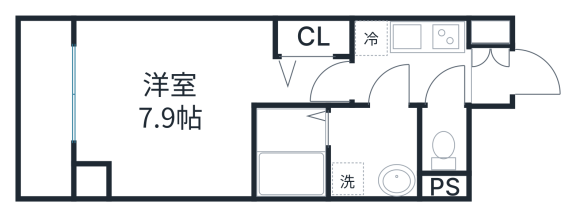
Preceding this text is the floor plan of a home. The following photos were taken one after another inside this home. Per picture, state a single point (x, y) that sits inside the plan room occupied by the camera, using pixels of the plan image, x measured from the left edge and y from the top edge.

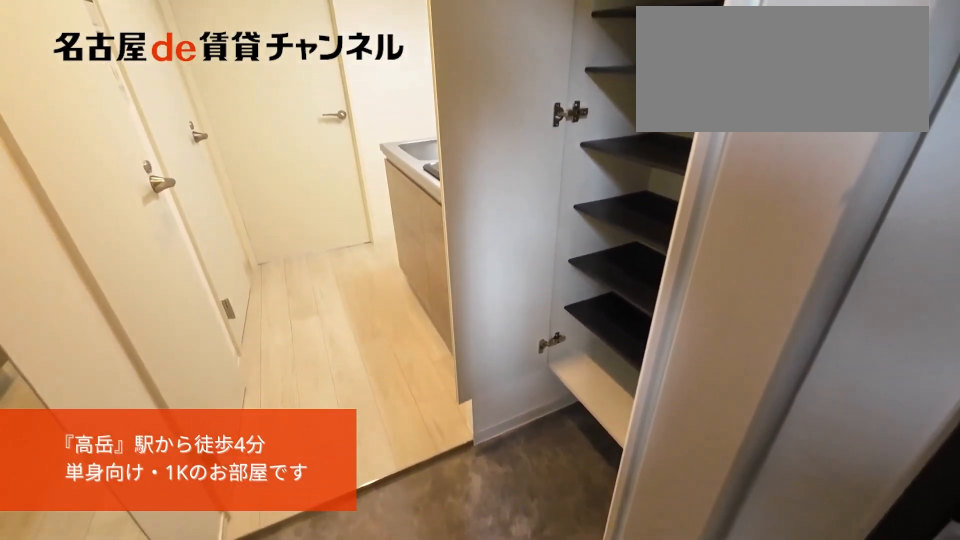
(490, 61)
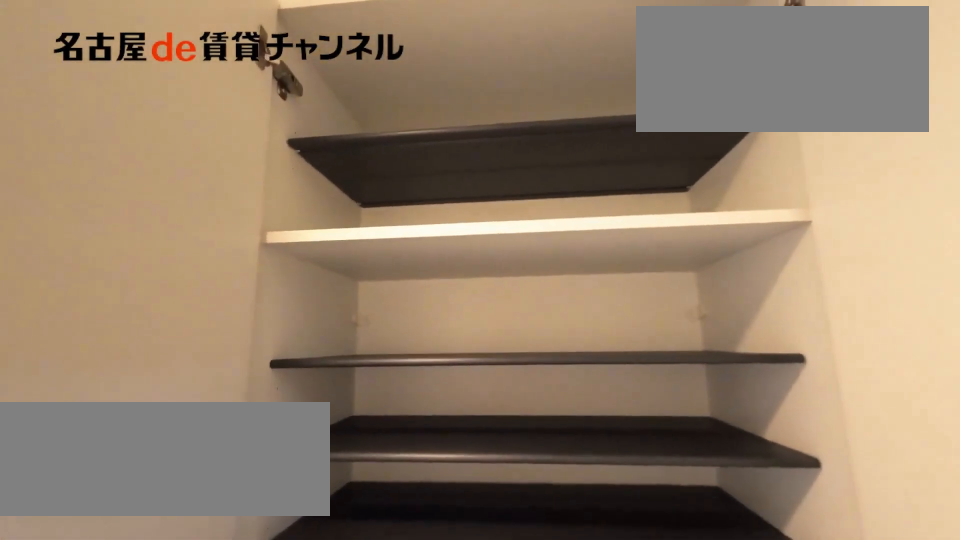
(490, 61)
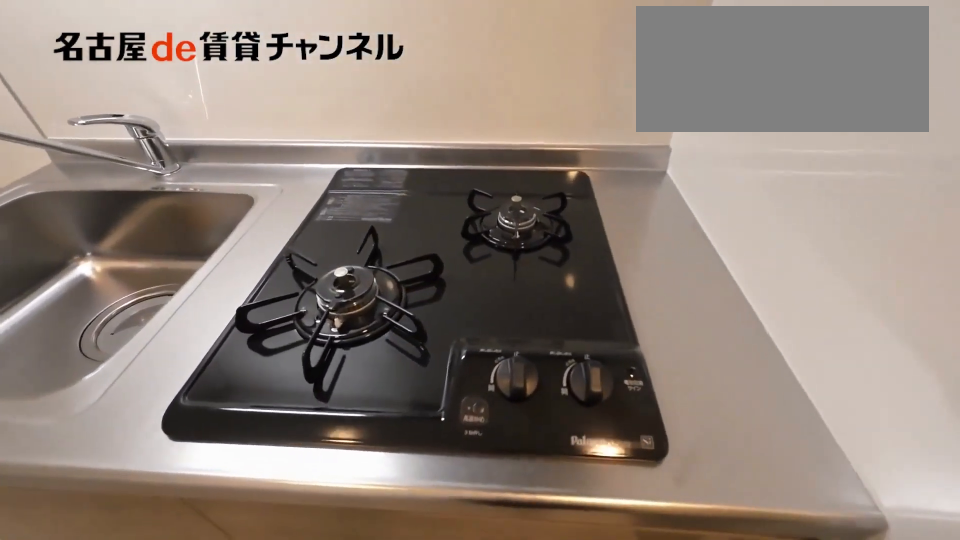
(410, 47)
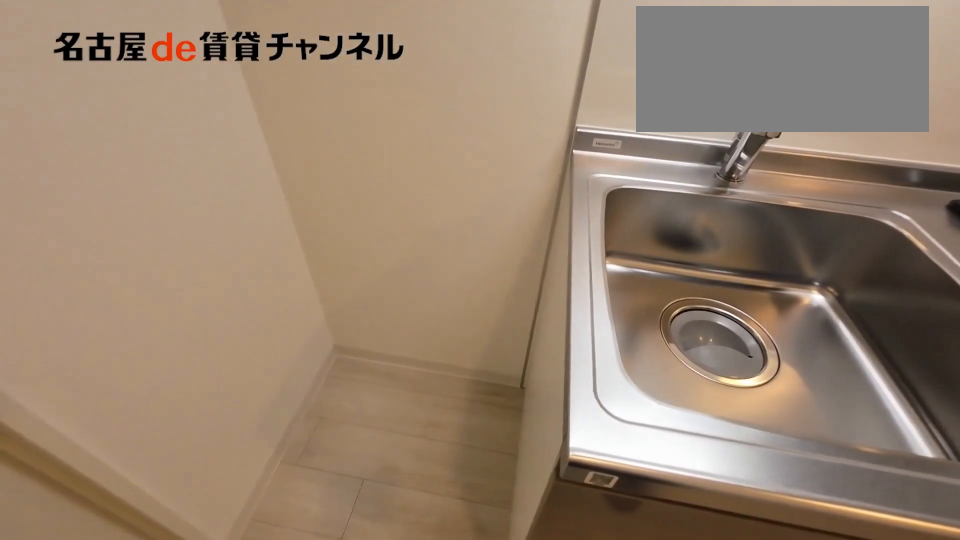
(410, 47)
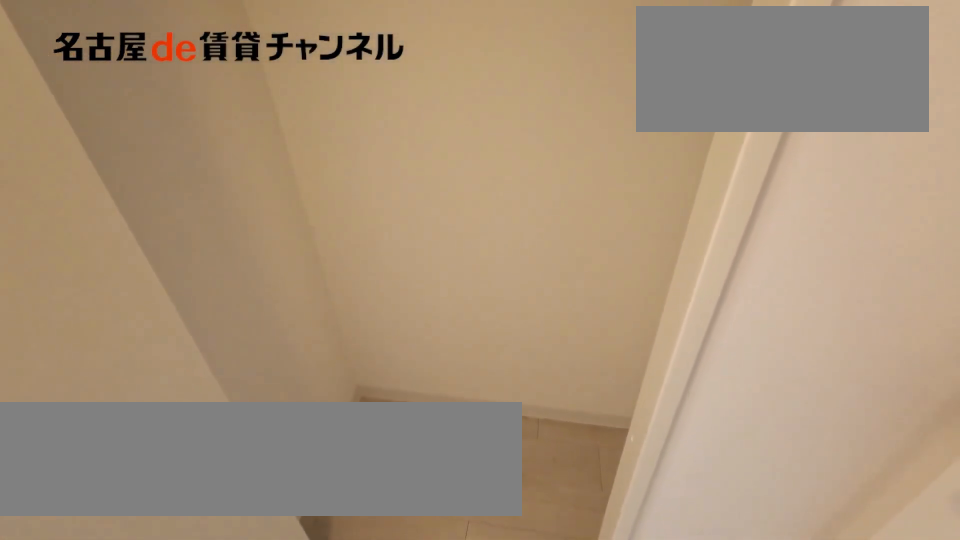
(314, 37)
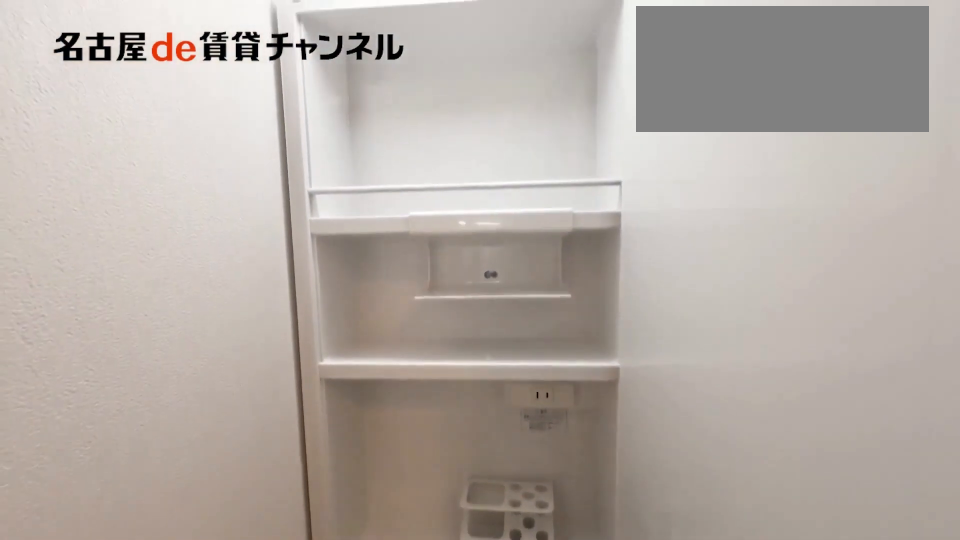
(373, 151)
